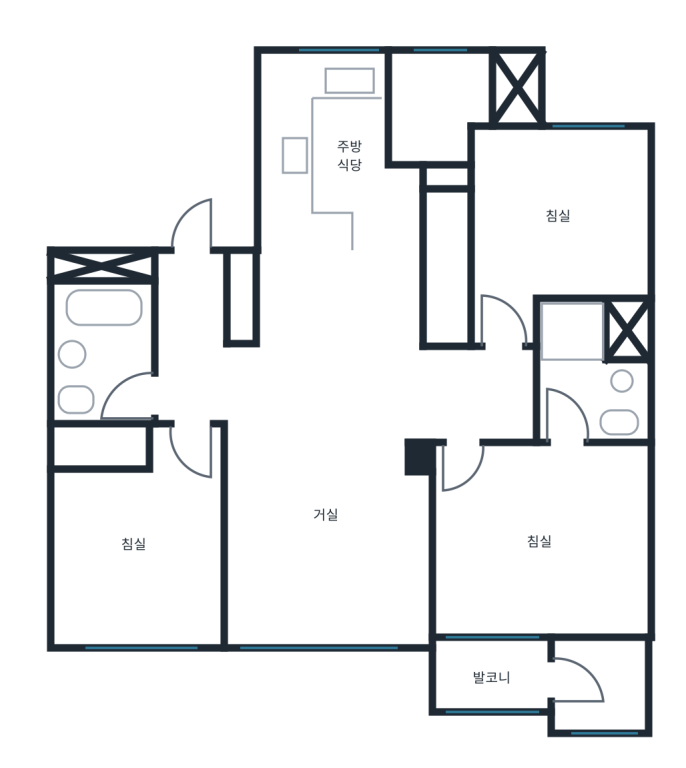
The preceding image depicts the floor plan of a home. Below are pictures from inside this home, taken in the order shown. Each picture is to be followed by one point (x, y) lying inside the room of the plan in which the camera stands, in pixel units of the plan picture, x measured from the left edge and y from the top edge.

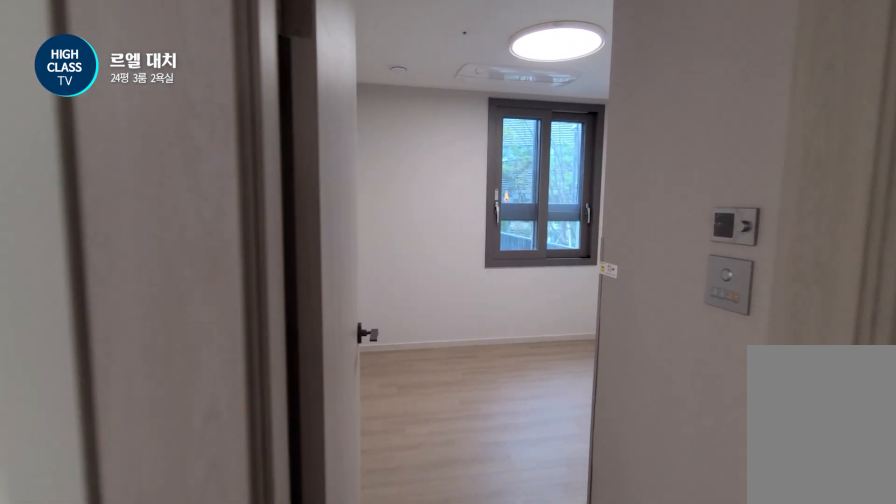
(483, 397)
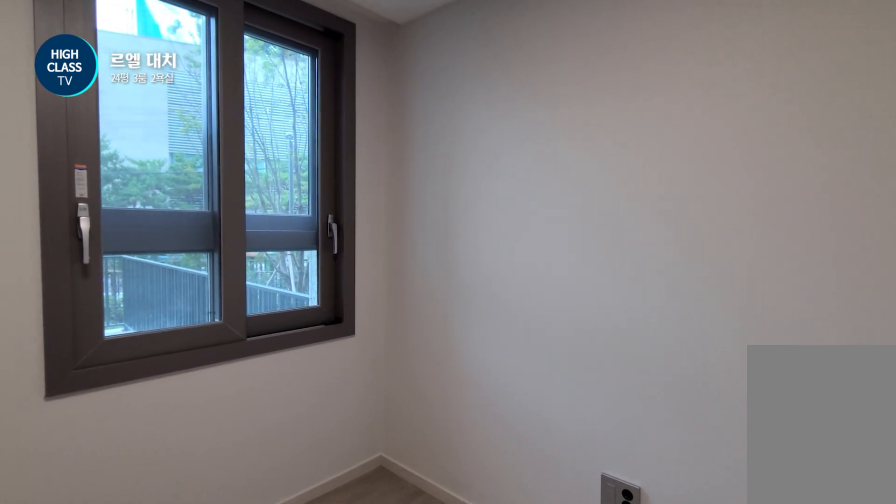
(552, 222)
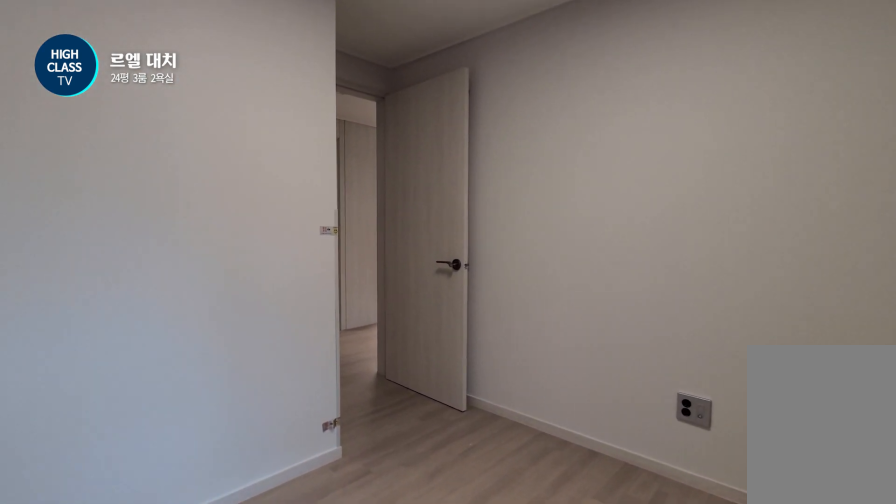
(552, 222)
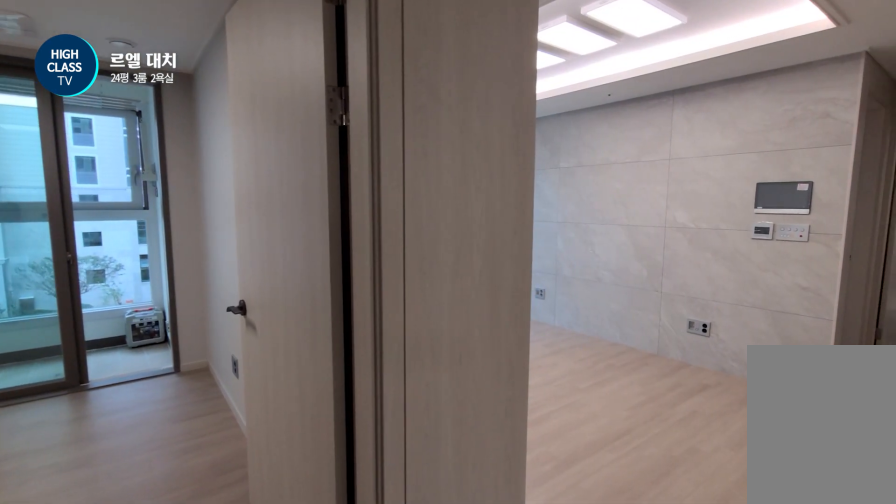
(483, 395)
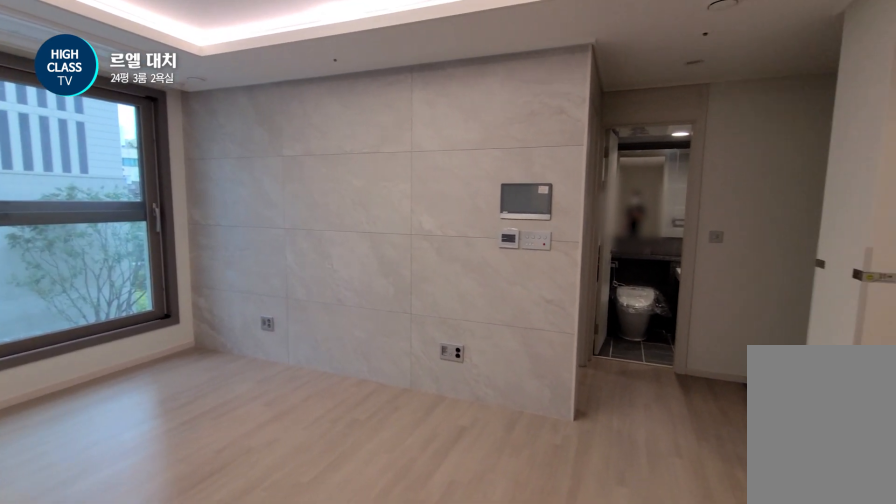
(326, 495)
